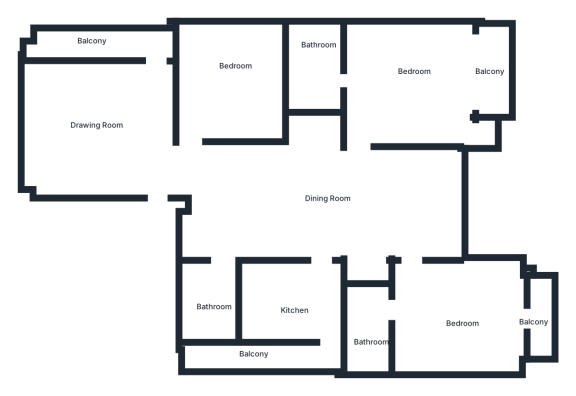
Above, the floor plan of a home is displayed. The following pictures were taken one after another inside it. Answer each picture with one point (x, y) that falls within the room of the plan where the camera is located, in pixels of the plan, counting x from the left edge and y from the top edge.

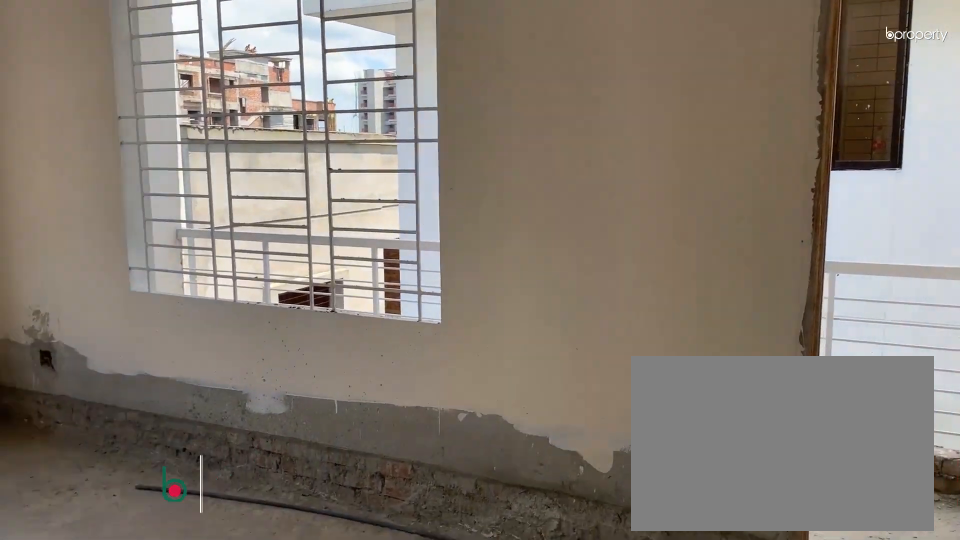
(120, 120)
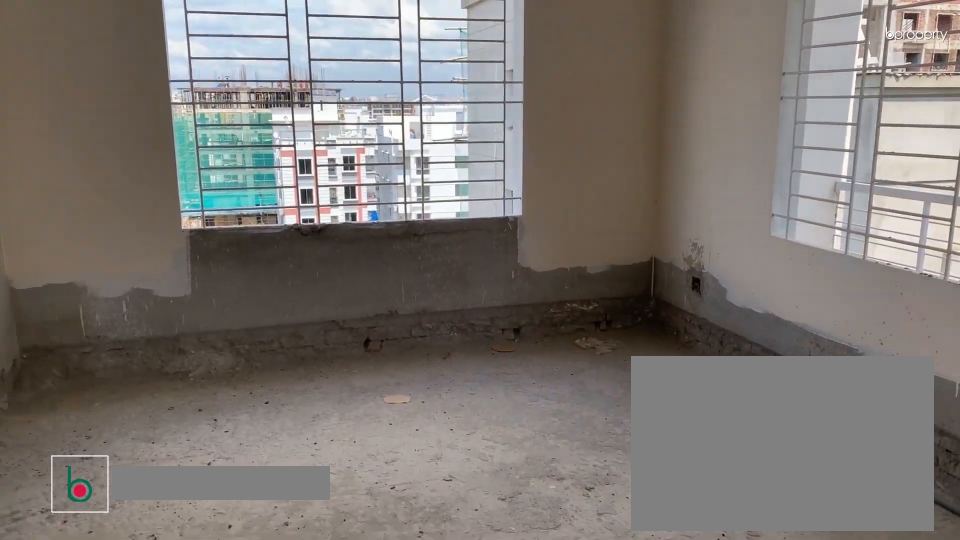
(120, 120)
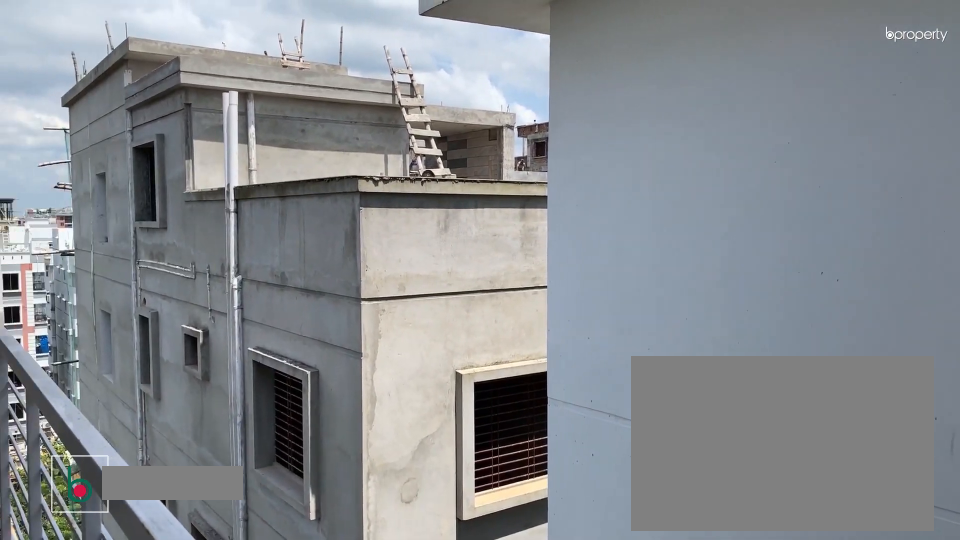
(118, 43)
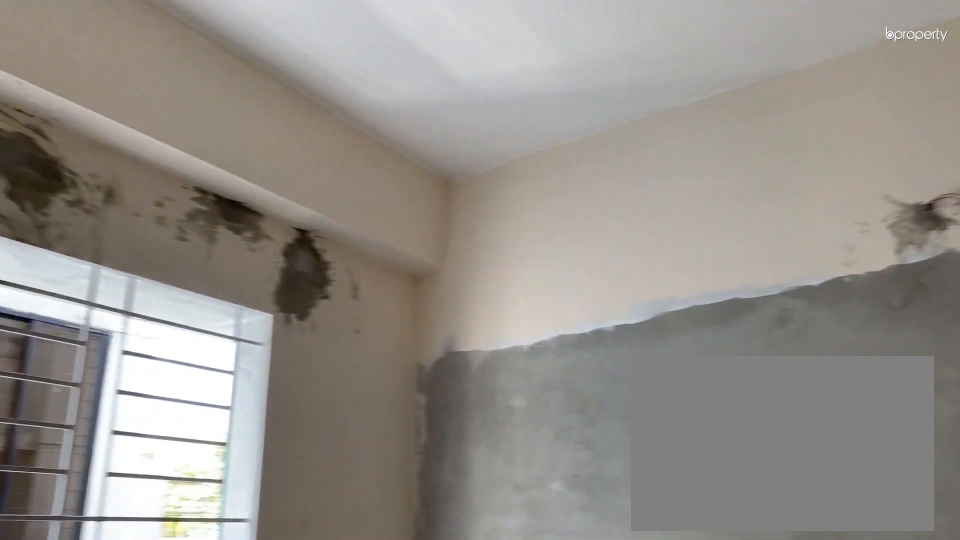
(234, 80)
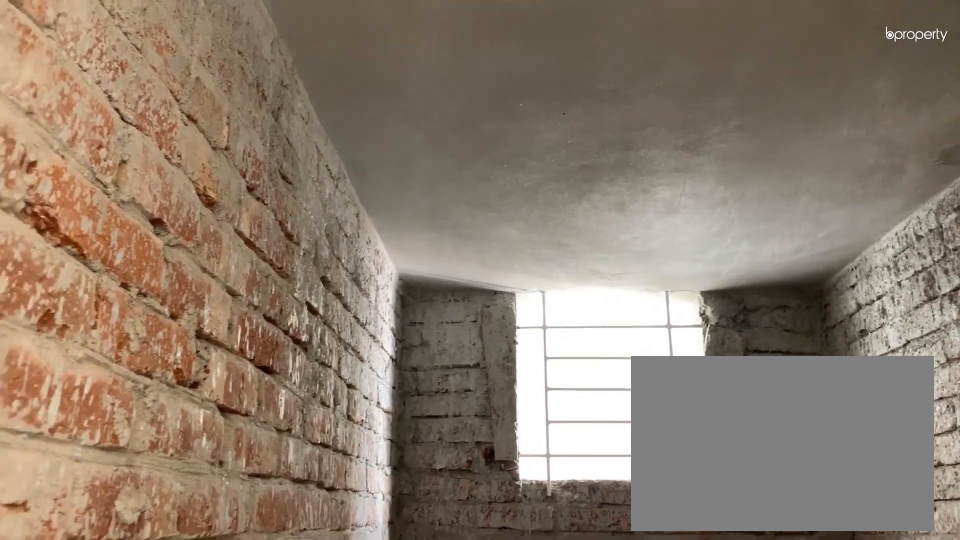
(216, 298)
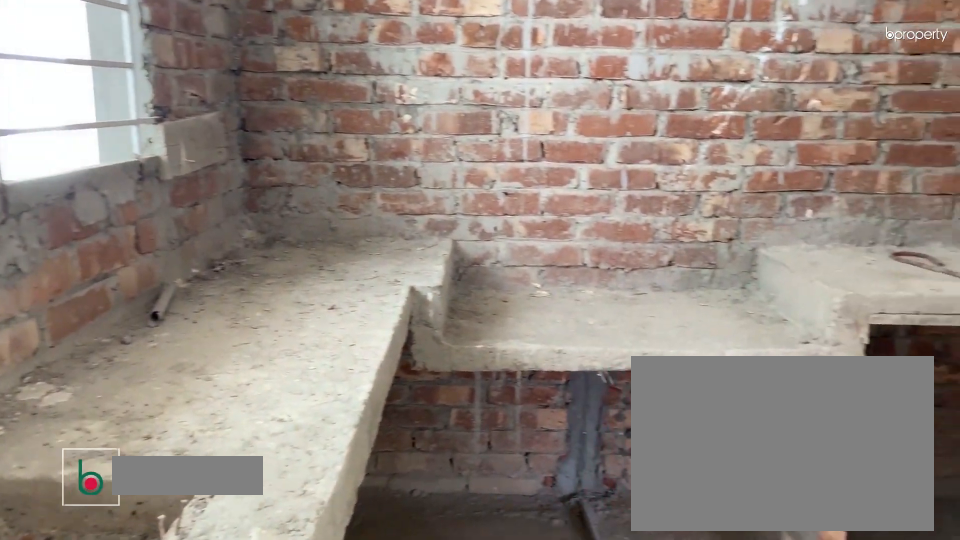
(293, 301)
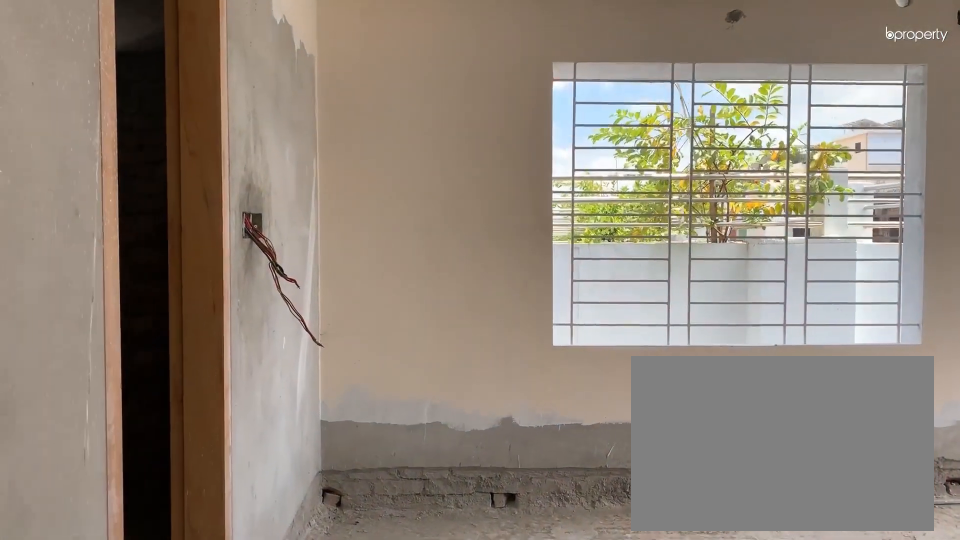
(420, 82)
